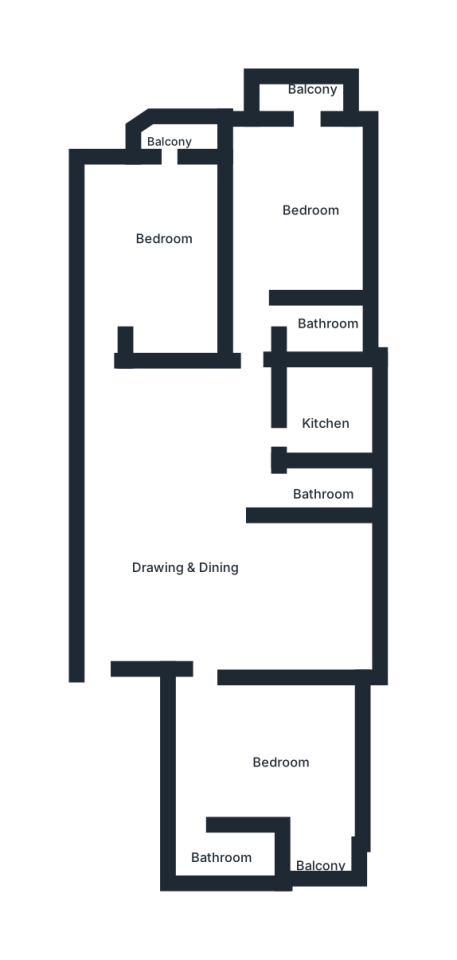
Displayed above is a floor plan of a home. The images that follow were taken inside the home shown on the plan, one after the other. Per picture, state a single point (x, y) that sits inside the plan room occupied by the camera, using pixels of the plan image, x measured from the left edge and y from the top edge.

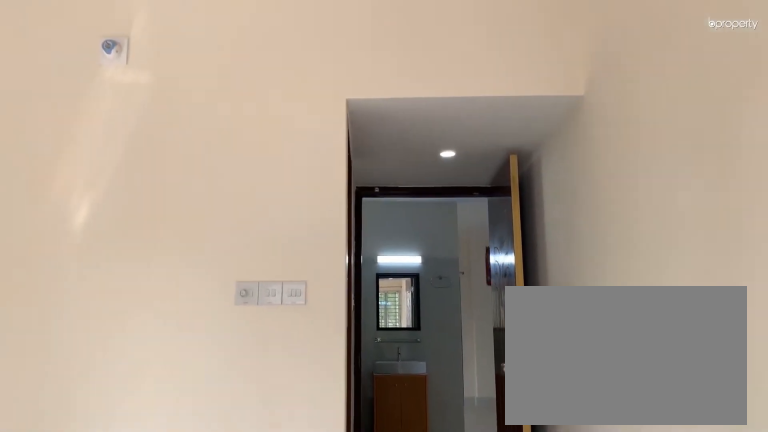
(308, 185)
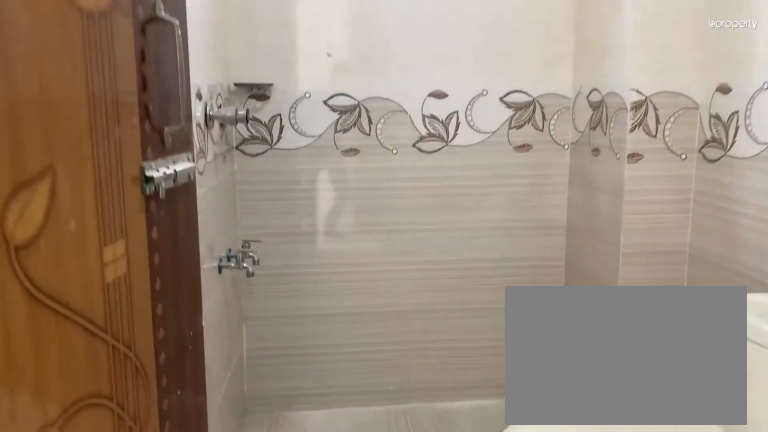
(309, 322)
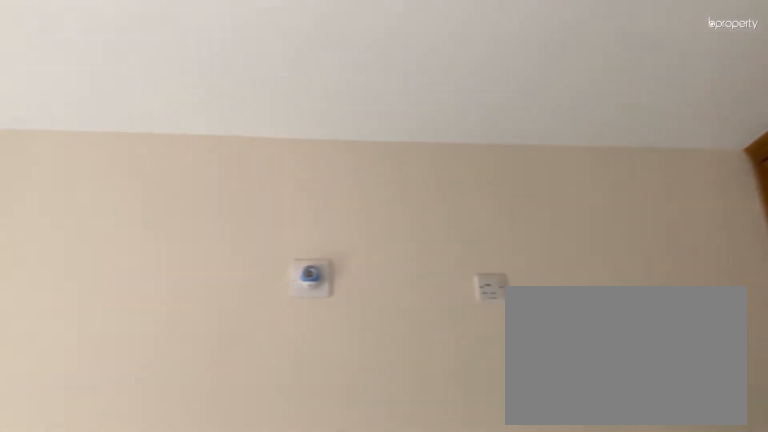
(164, 227)
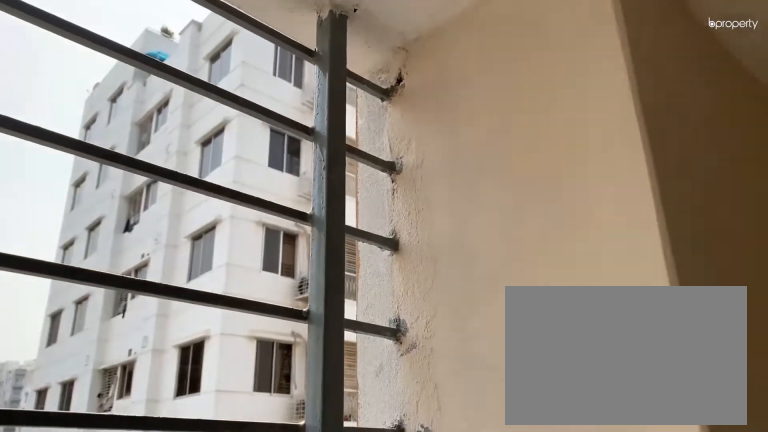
(161, 134)
